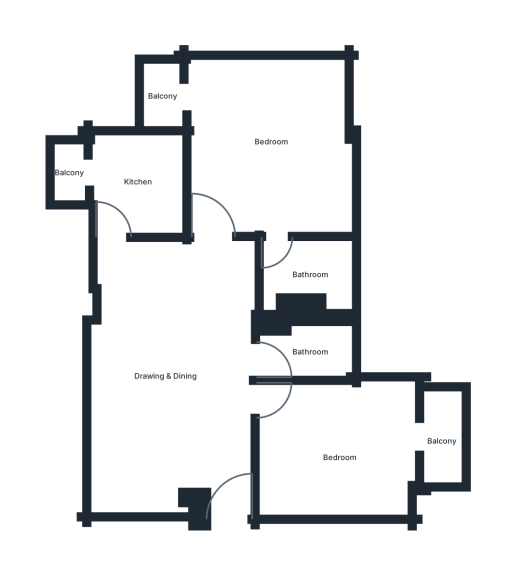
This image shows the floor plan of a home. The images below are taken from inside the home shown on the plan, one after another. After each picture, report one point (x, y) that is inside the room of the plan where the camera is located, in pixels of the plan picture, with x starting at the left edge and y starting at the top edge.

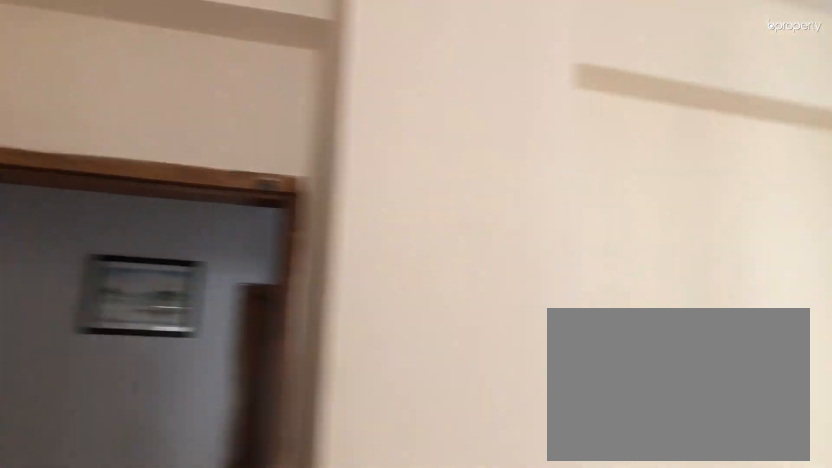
(166, 363)
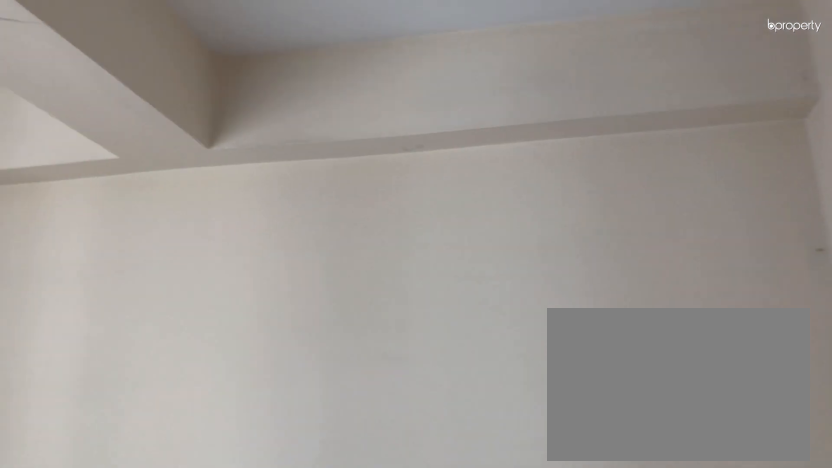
(335, 451)
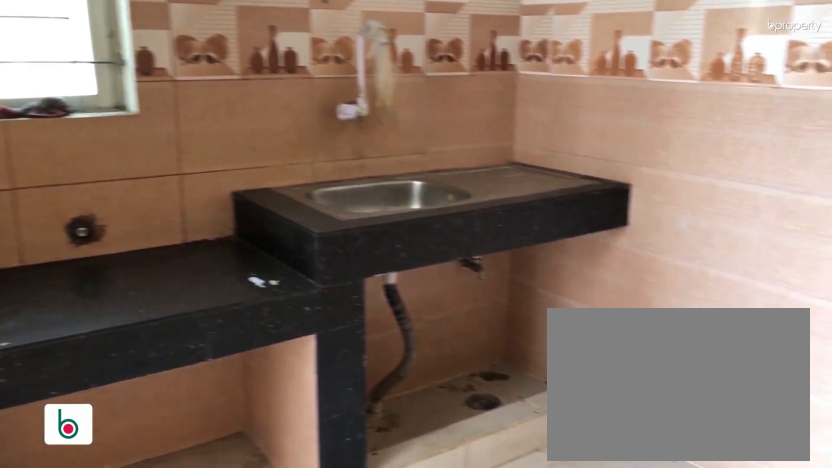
(132, 184)
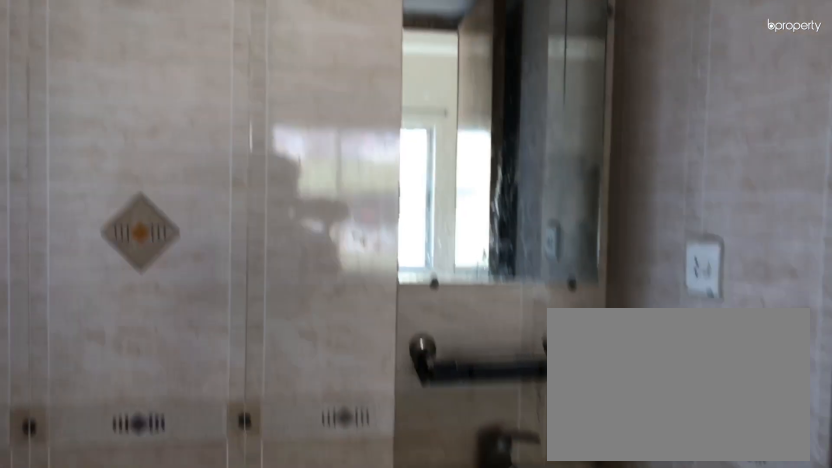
(304, 268)
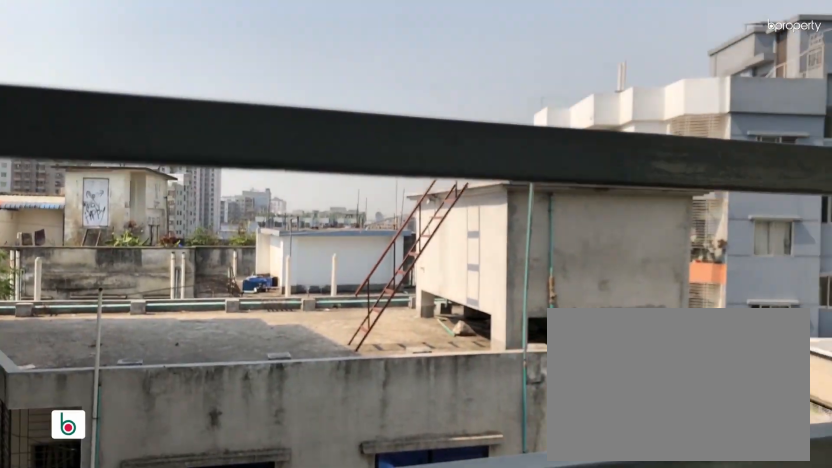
(158, 94)
